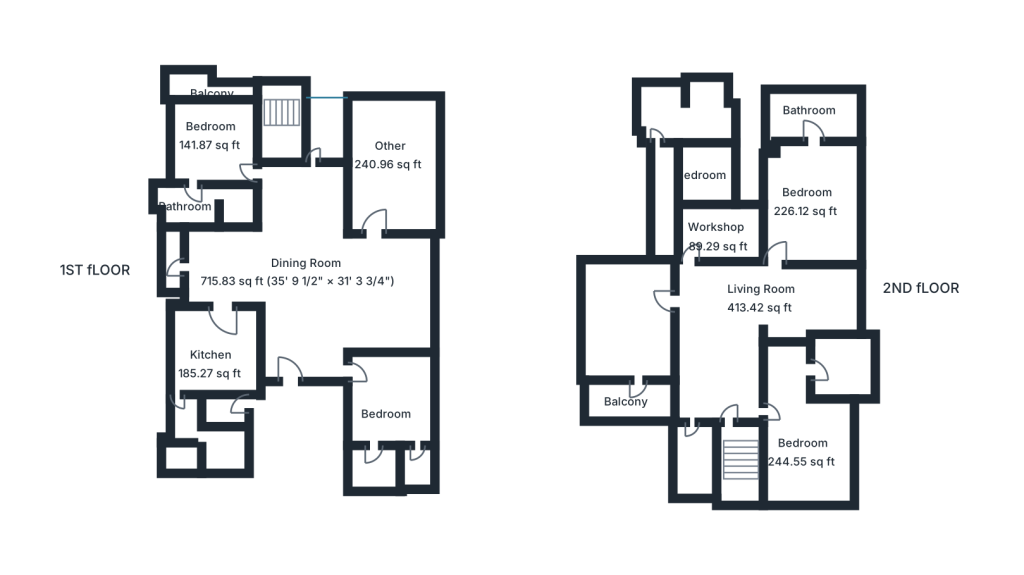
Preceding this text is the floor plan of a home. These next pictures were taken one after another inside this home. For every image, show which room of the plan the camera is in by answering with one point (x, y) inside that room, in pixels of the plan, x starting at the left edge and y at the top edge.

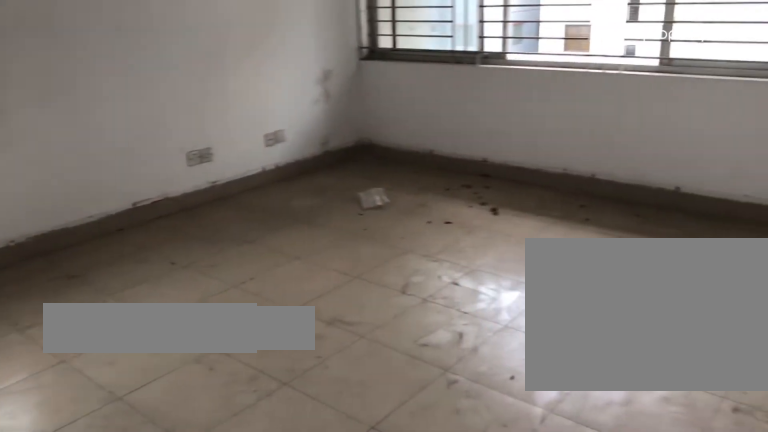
(814, 447)
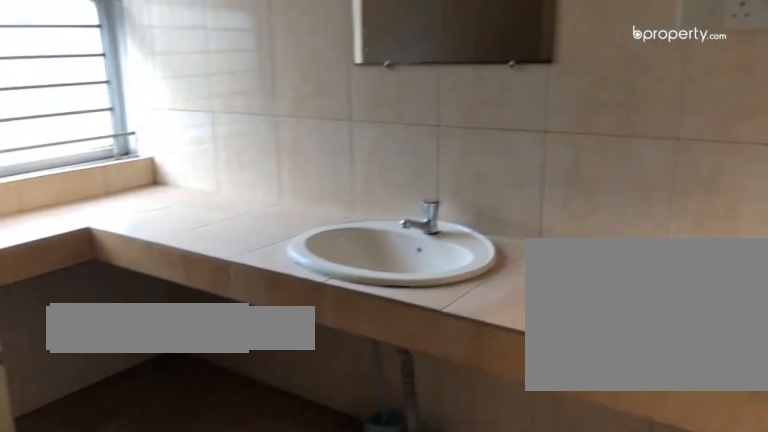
(844, 375)
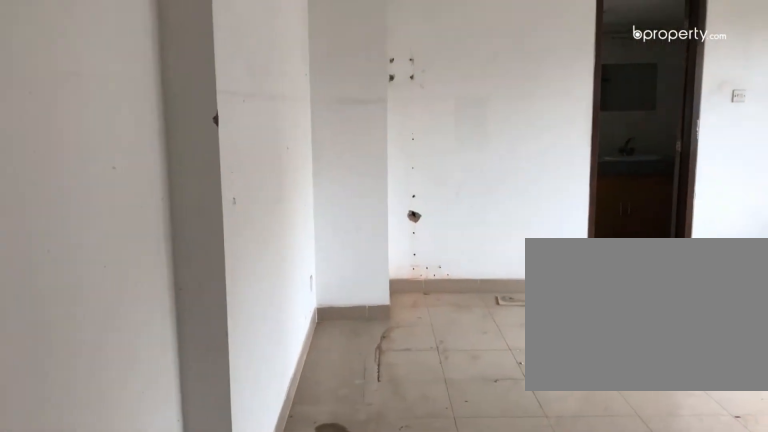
(801, 227)
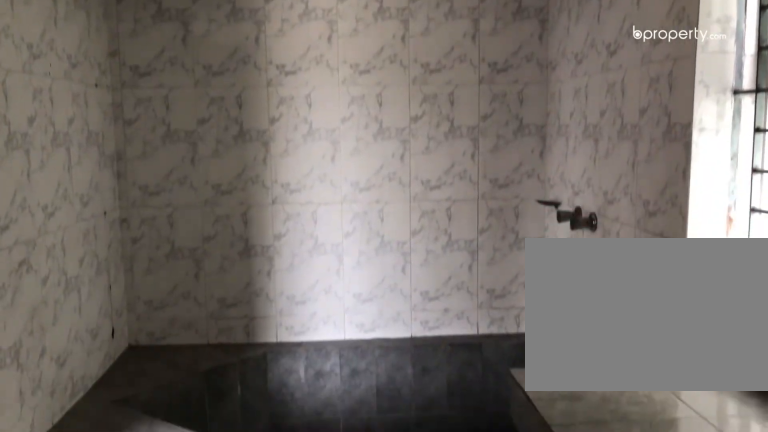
(820, 124)
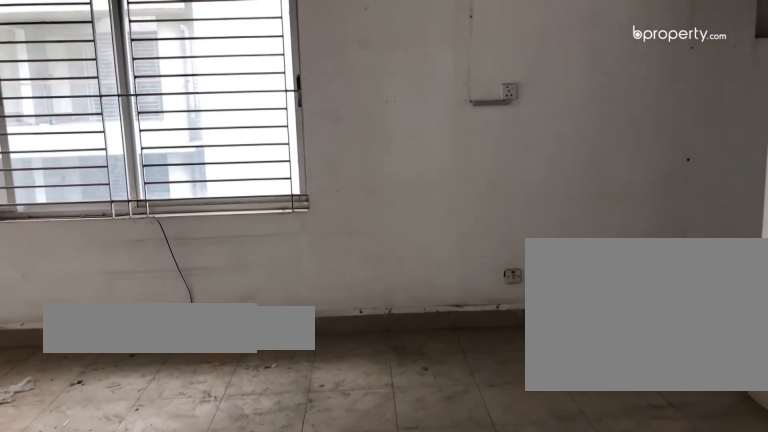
(661, 325)
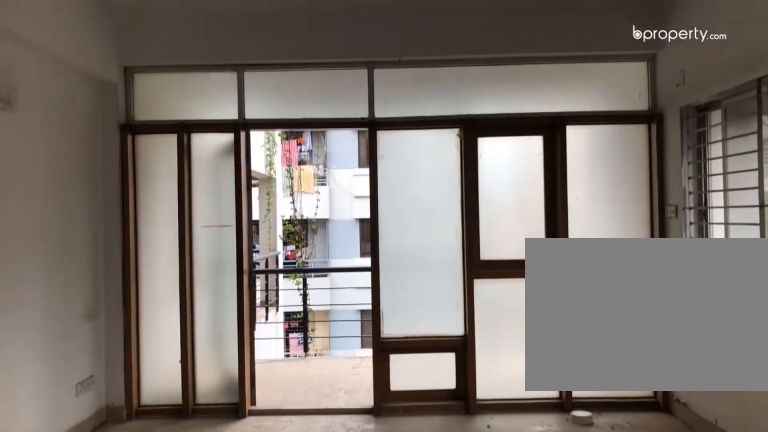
(633, 329)
